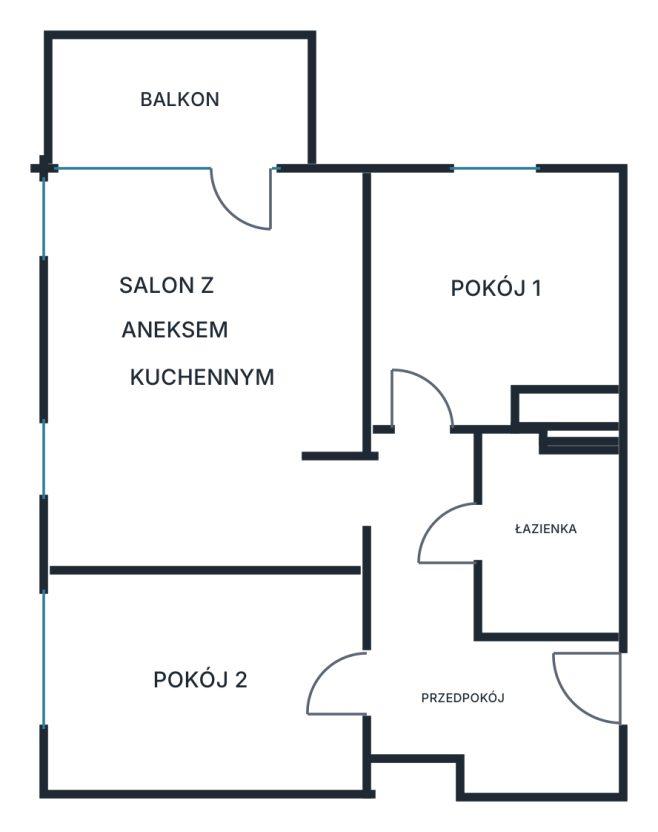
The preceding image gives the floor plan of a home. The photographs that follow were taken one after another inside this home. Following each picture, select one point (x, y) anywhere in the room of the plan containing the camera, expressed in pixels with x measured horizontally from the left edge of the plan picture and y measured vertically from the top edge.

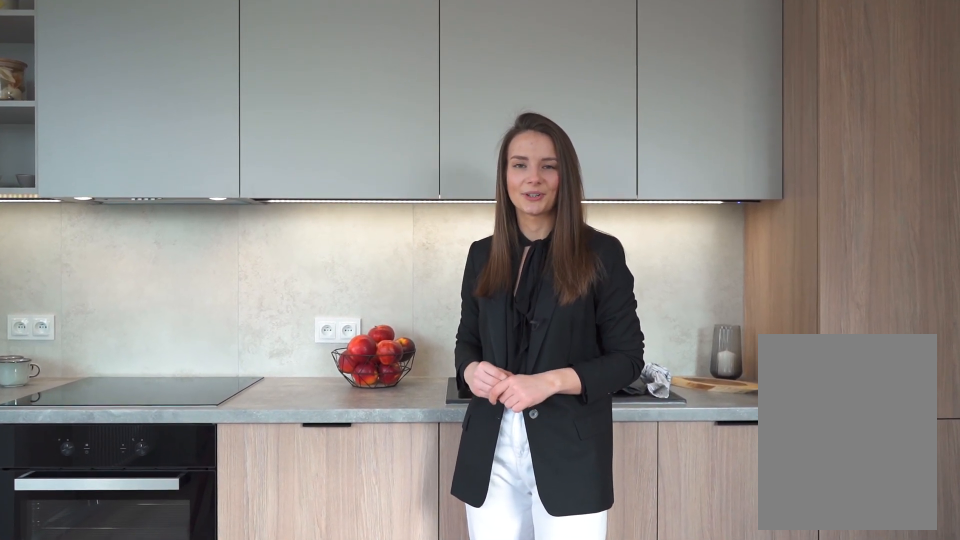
(209, 371)
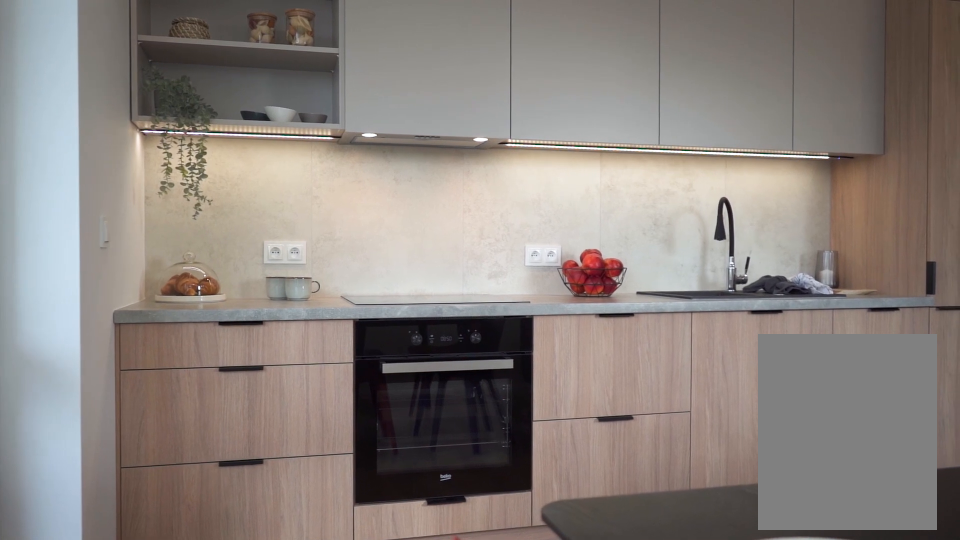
(209, 371)
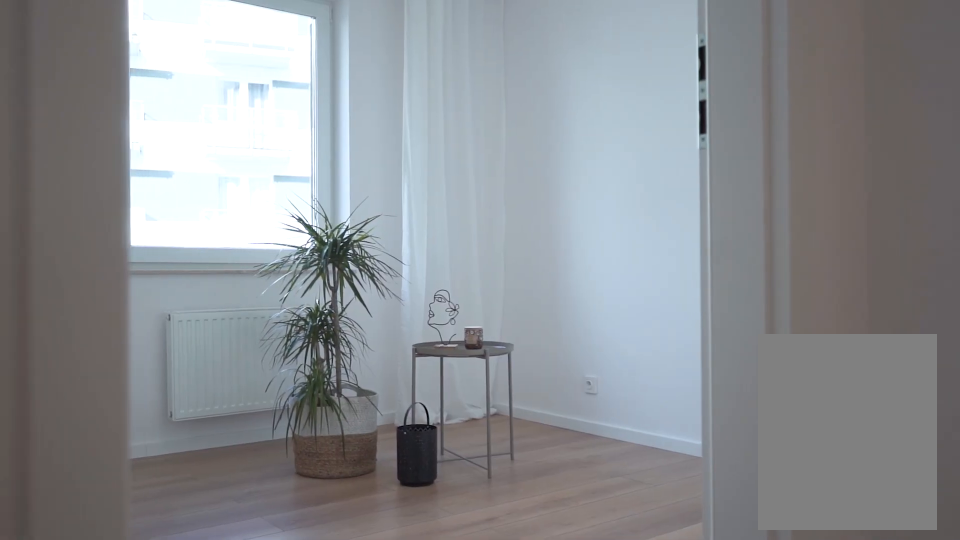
(497, 297)
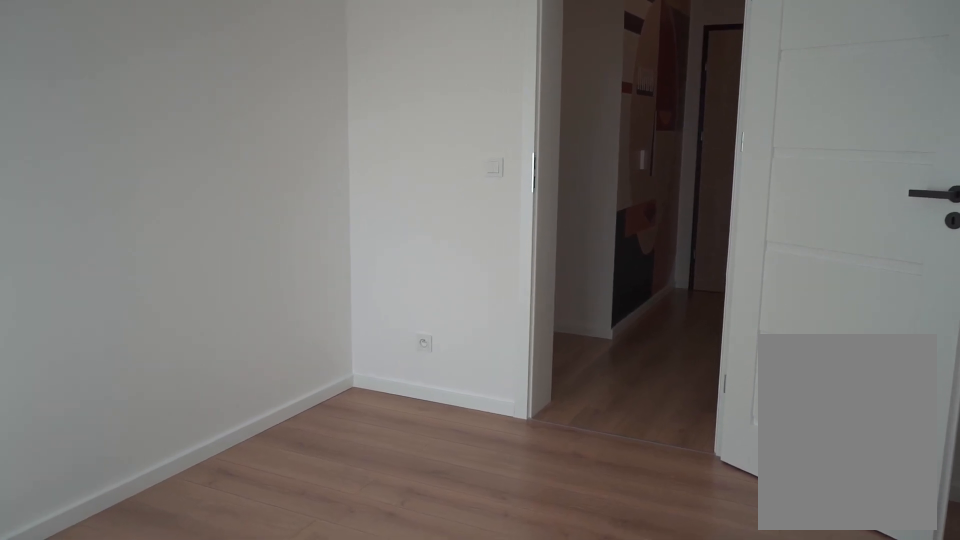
(200, 678)
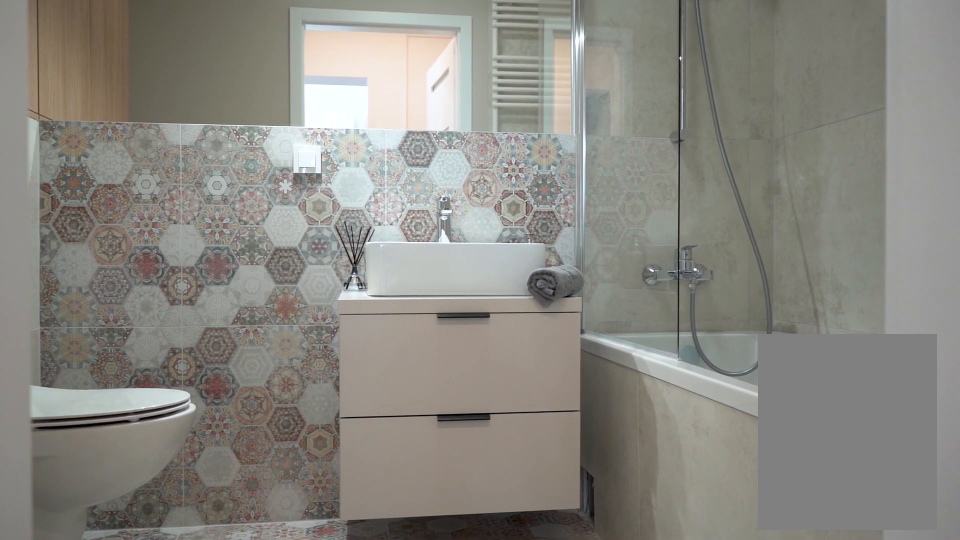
(544, 537)
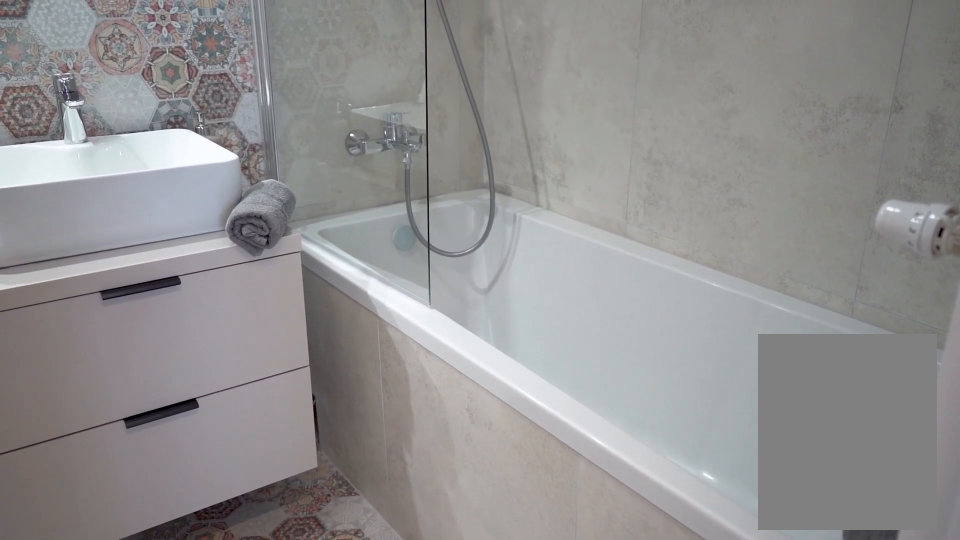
(544, 537)
